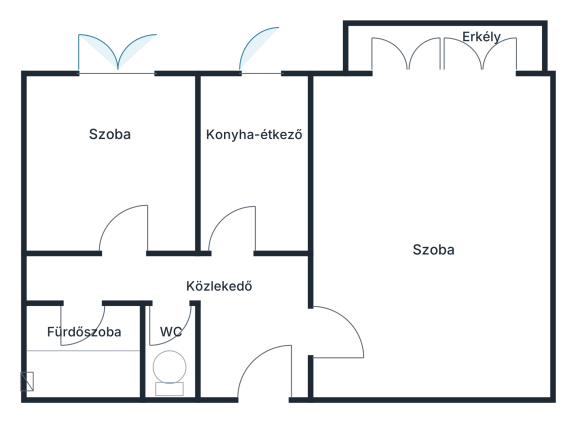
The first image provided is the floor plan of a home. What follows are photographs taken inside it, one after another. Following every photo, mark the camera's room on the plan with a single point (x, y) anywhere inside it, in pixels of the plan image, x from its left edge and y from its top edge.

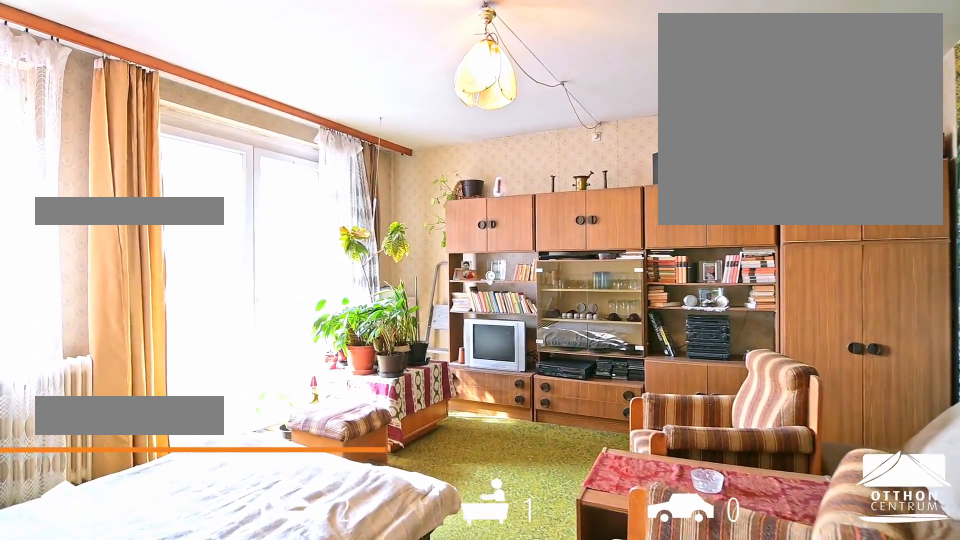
(436, 241)
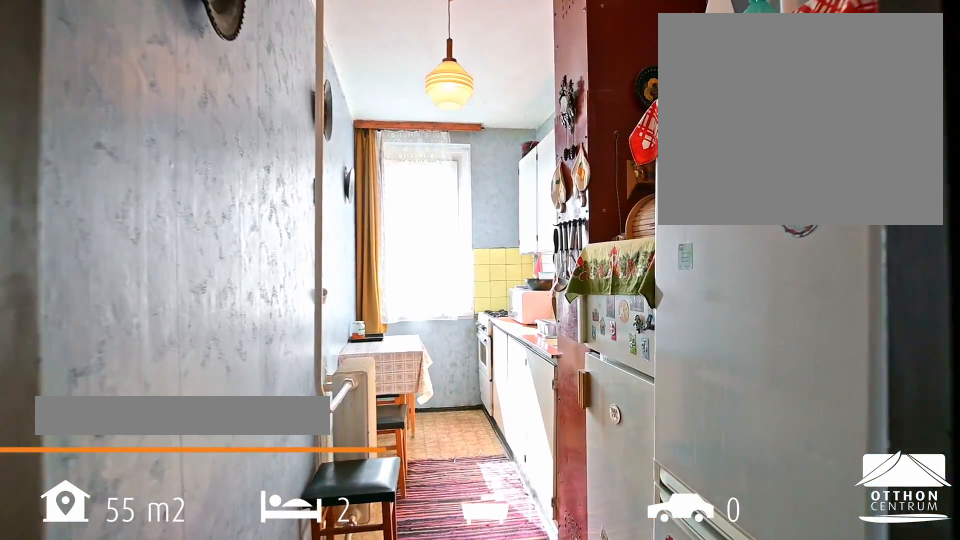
(256, 166)
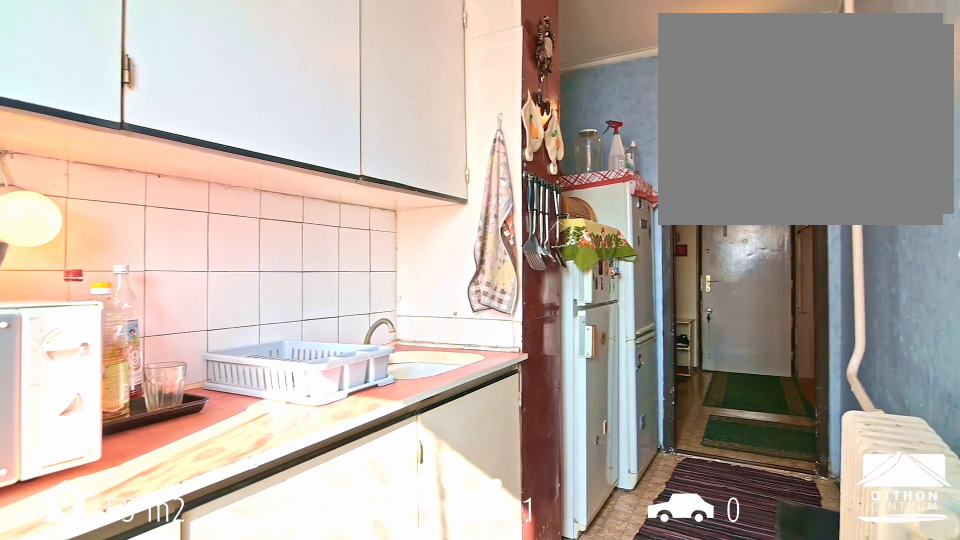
(256, 166)
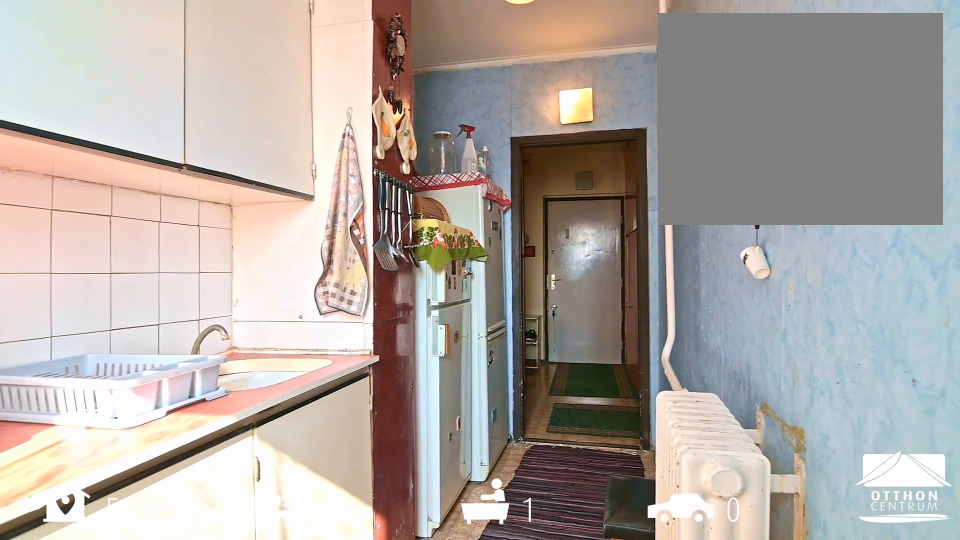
(256, 166)
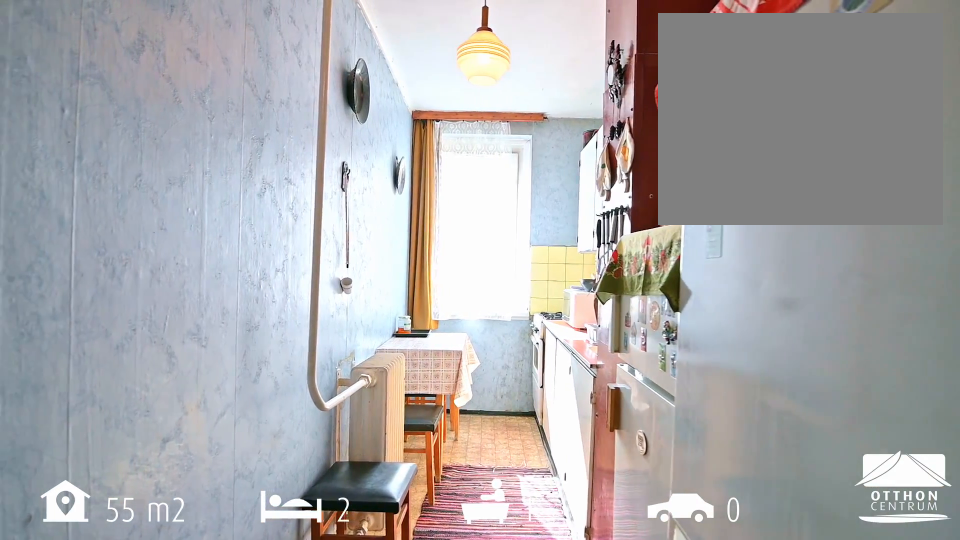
(256, 166)
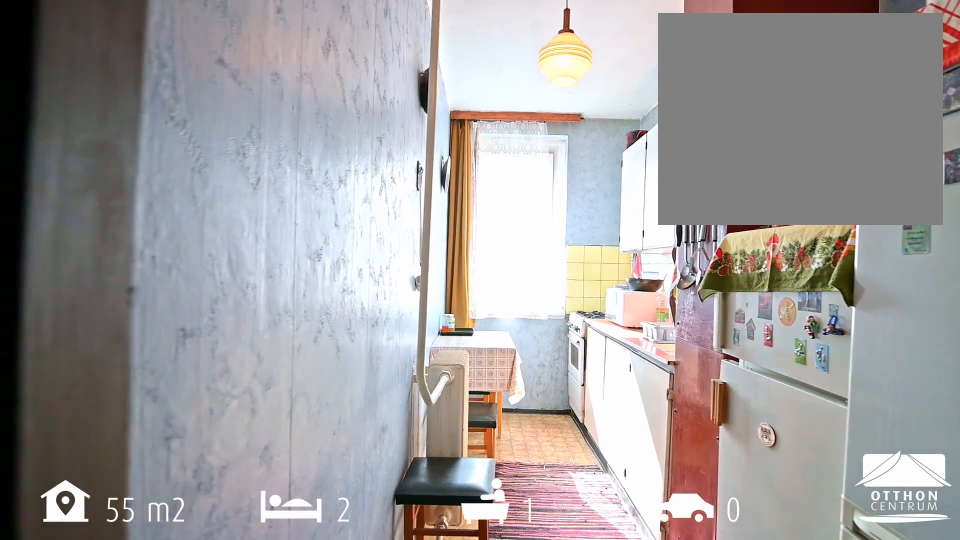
(256, 166)
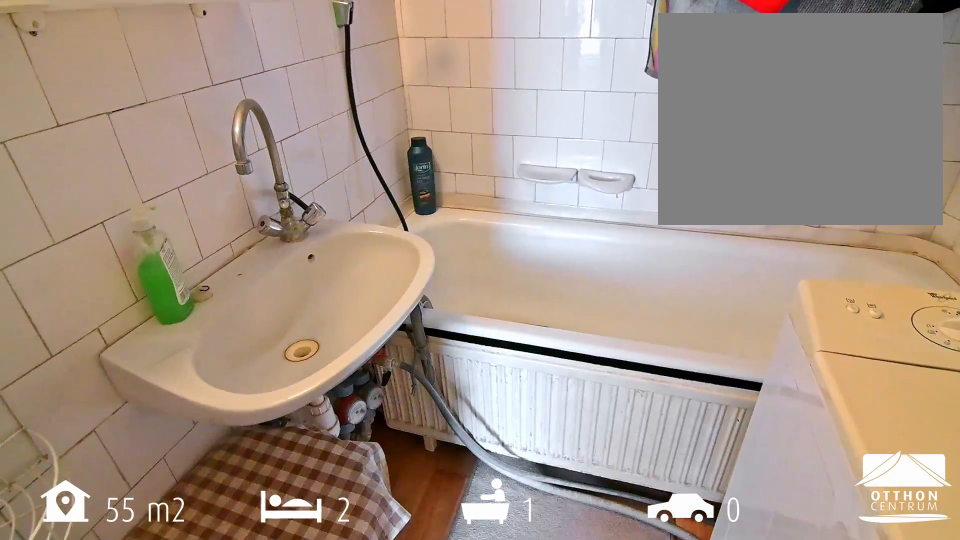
(83, 351)
